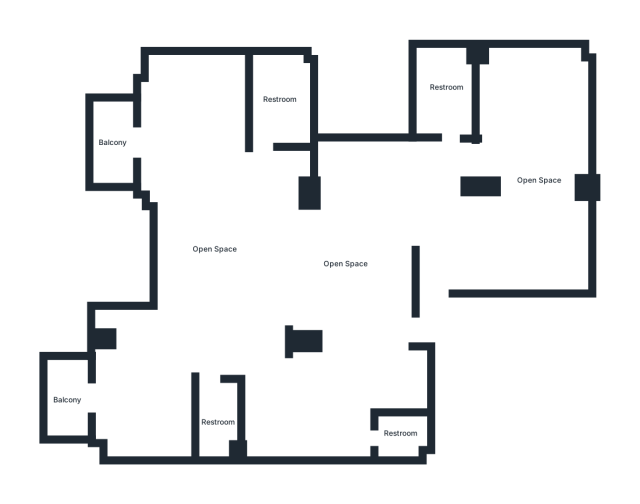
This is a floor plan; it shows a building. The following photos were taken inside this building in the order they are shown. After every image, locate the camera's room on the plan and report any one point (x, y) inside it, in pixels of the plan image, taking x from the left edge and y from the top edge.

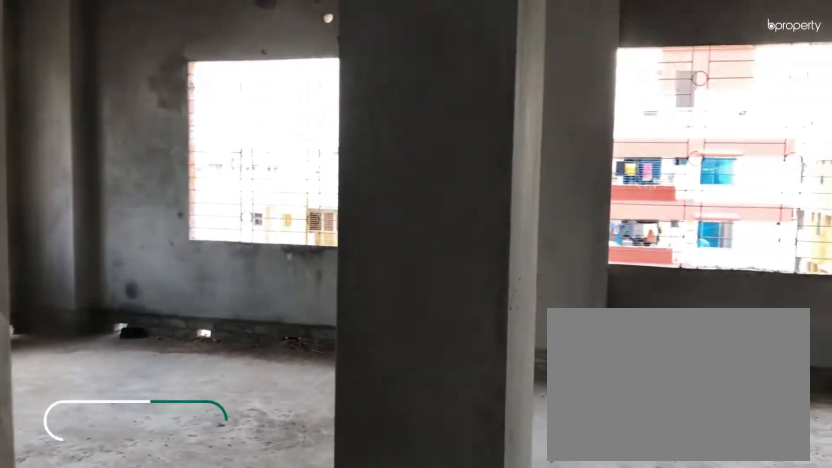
(520, 242)
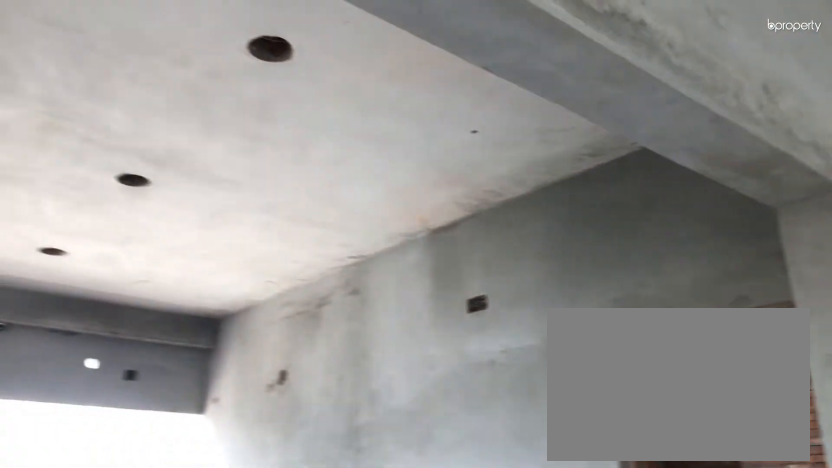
(520, 242)
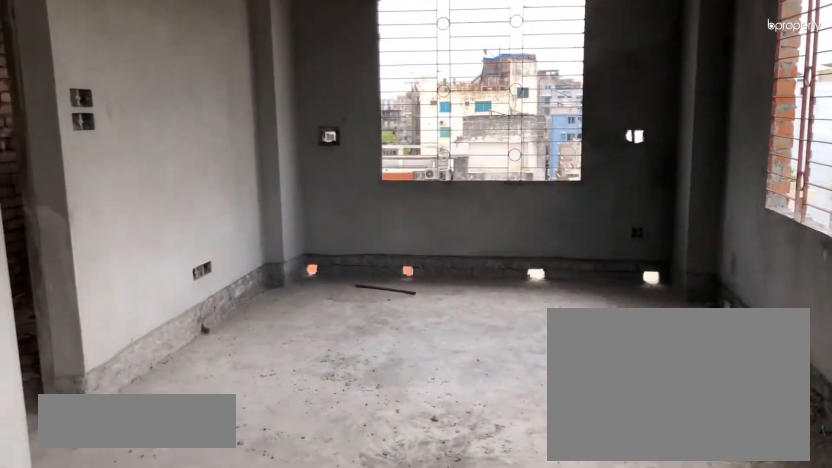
(534, 155)
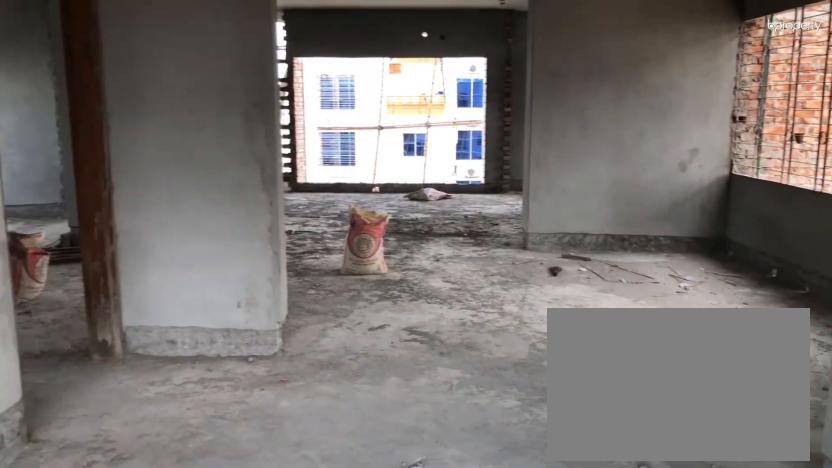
(521, 232)
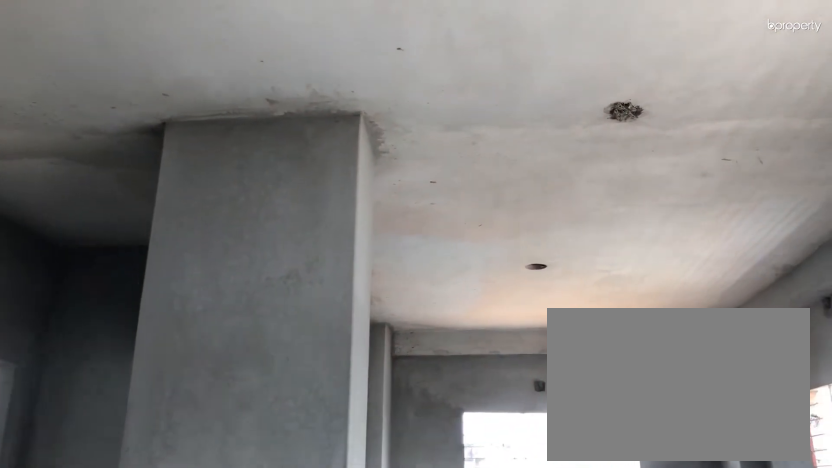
(526, 142)
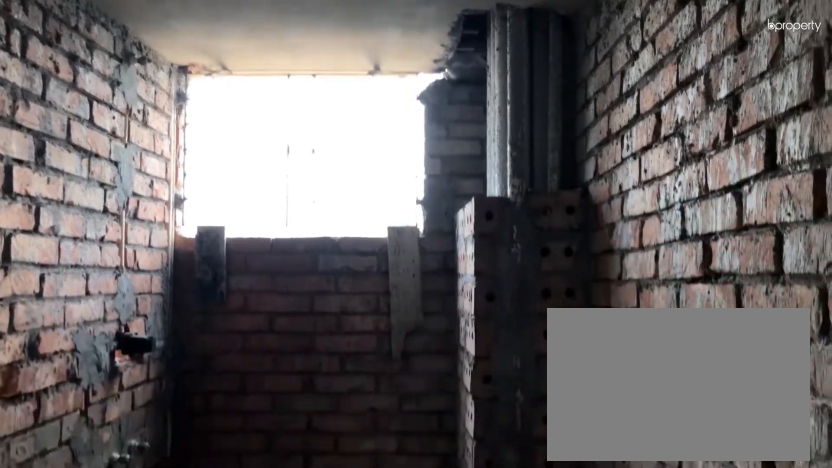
(444, 94)
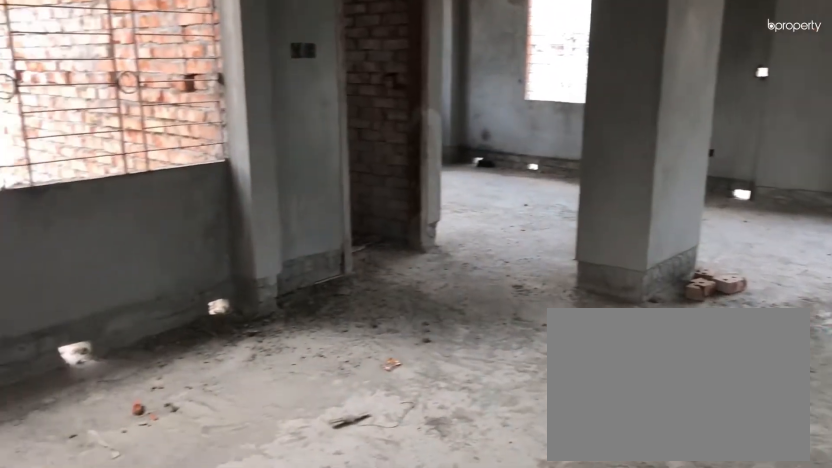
(302, 268)
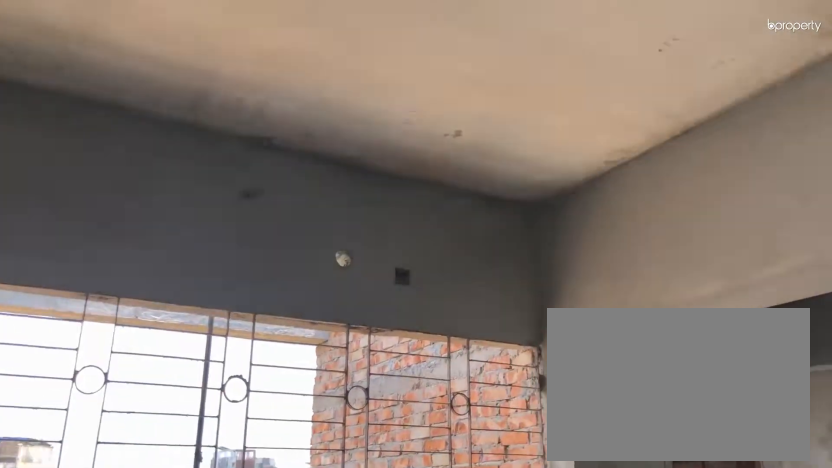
(302, 268)
